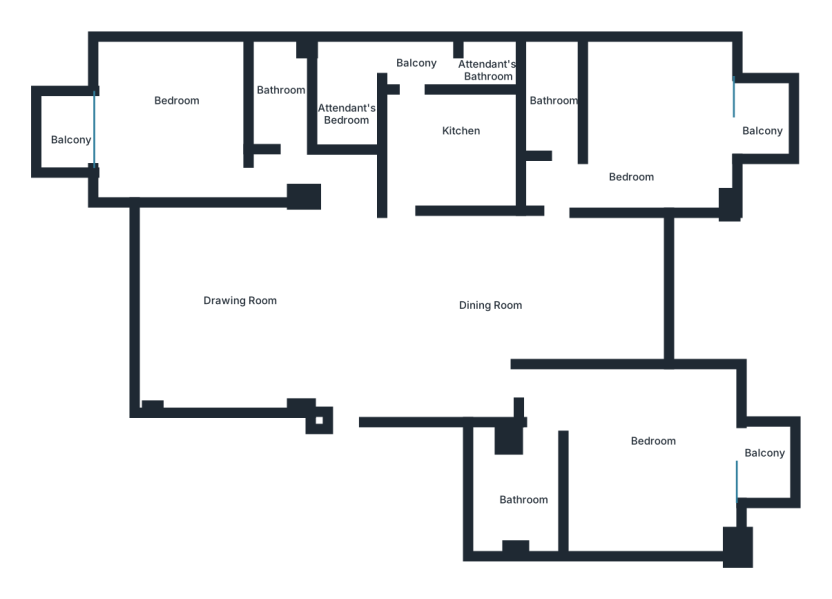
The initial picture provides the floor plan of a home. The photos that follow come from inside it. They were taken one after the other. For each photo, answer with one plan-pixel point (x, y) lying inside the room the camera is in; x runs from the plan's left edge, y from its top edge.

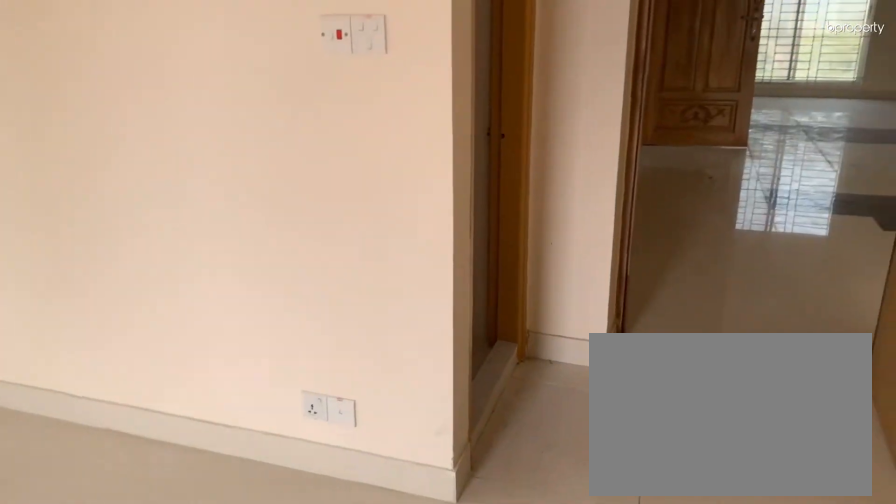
(645, 474)
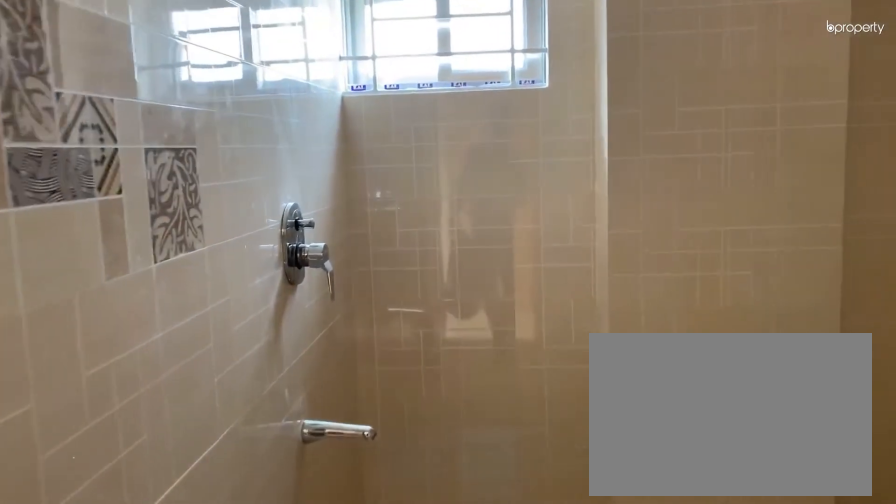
(523, 496)
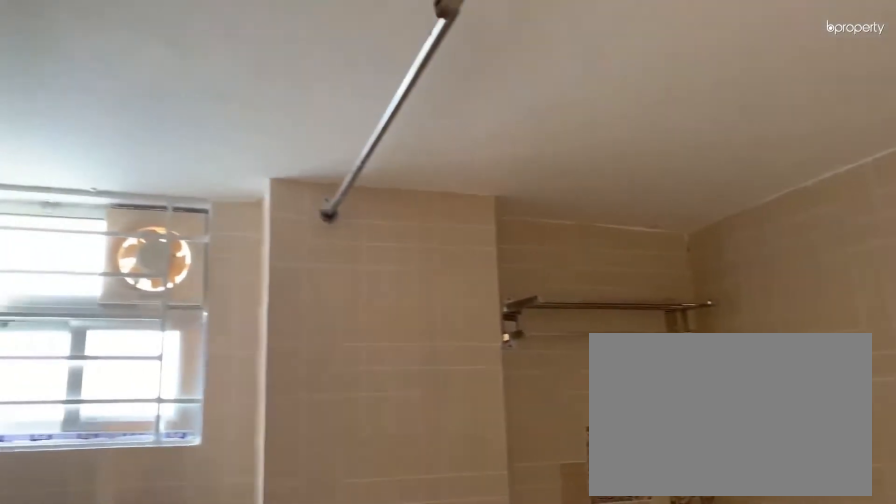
(528, 486)
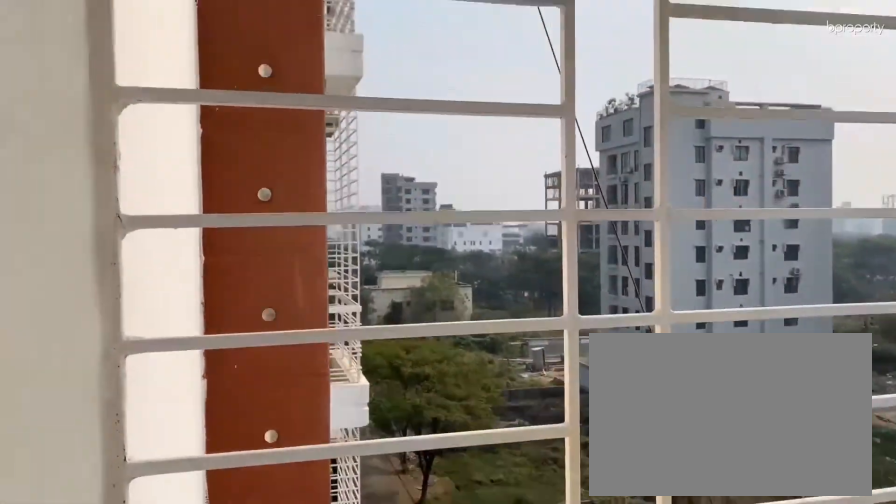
(764, 461)
